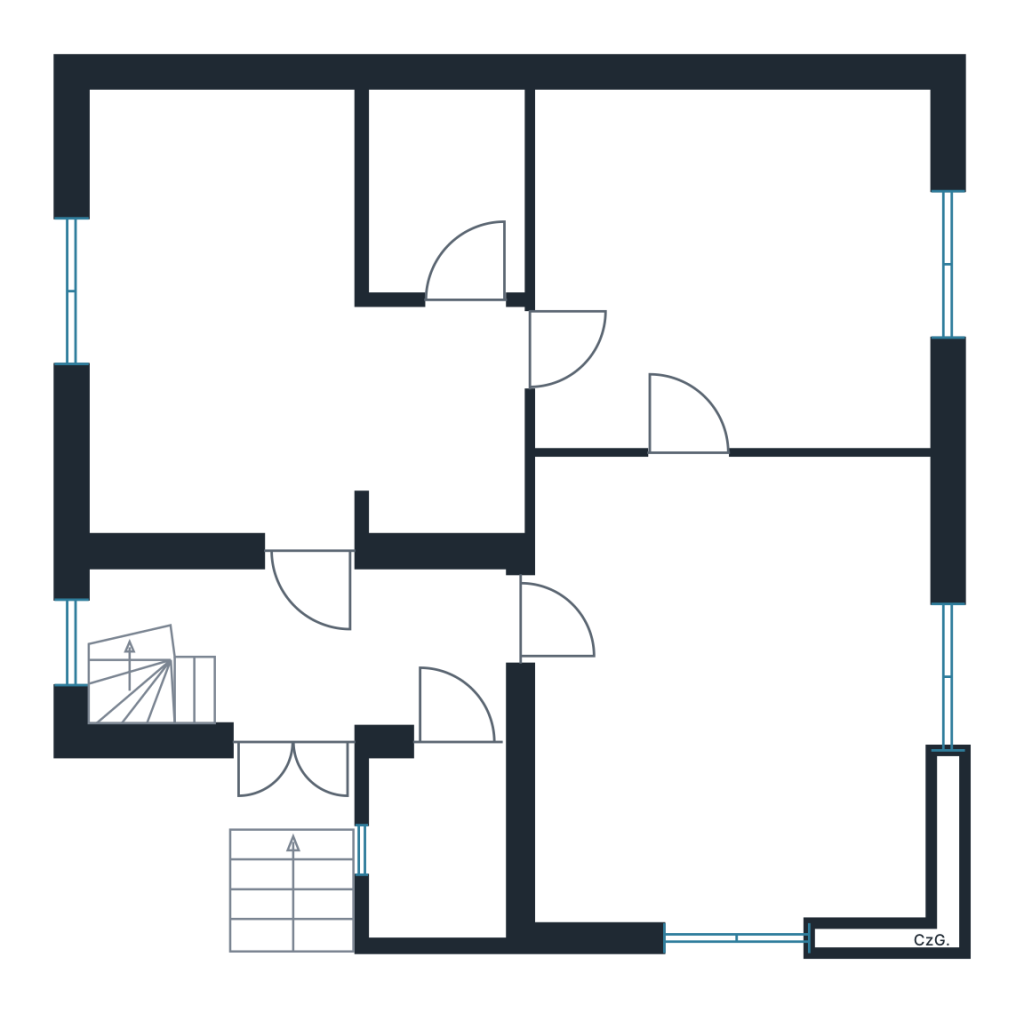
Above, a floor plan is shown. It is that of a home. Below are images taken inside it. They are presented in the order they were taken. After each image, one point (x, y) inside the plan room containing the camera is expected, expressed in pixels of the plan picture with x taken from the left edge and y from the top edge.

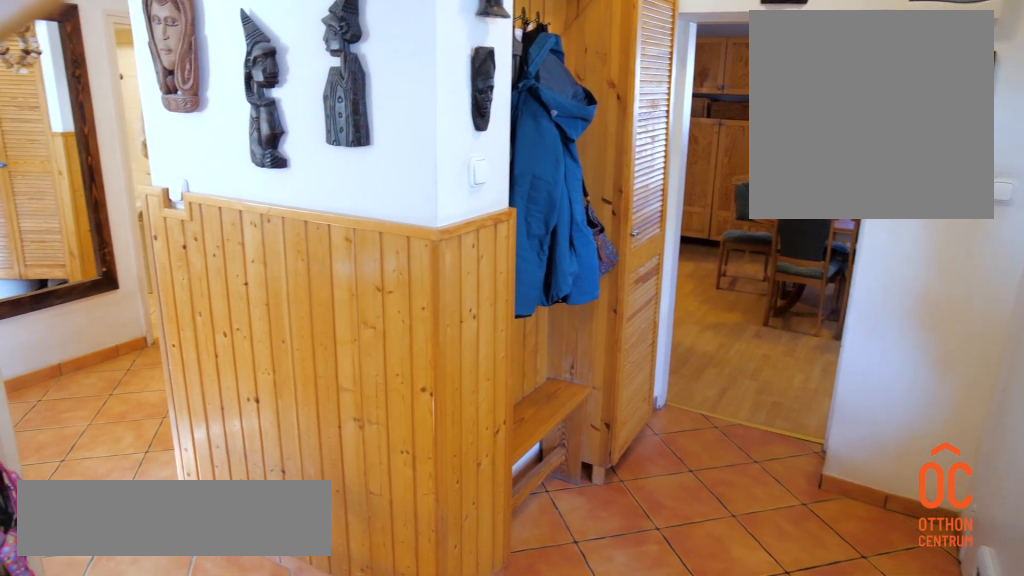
(297, 642)
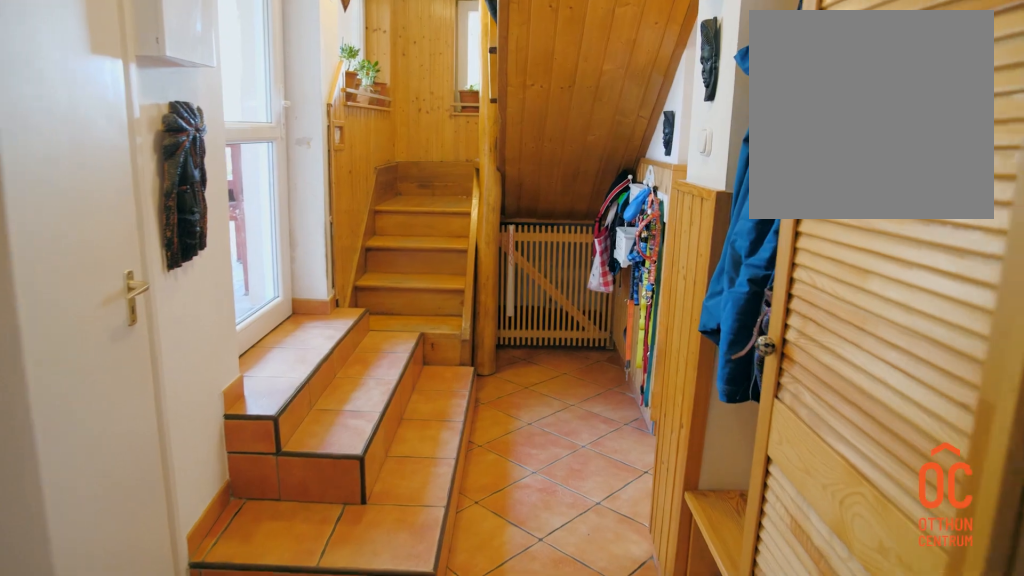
(298, 645)
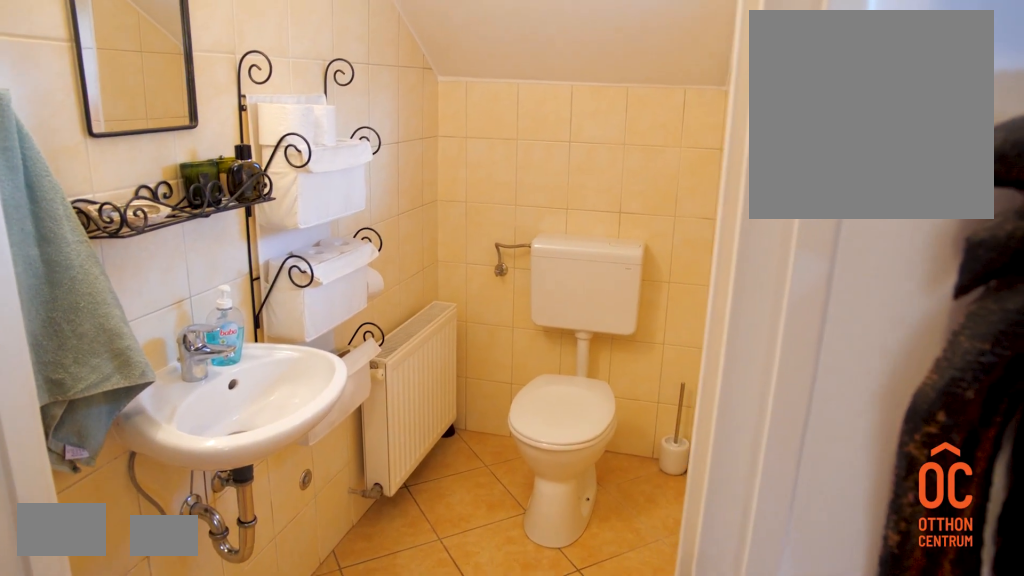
(442, 861)
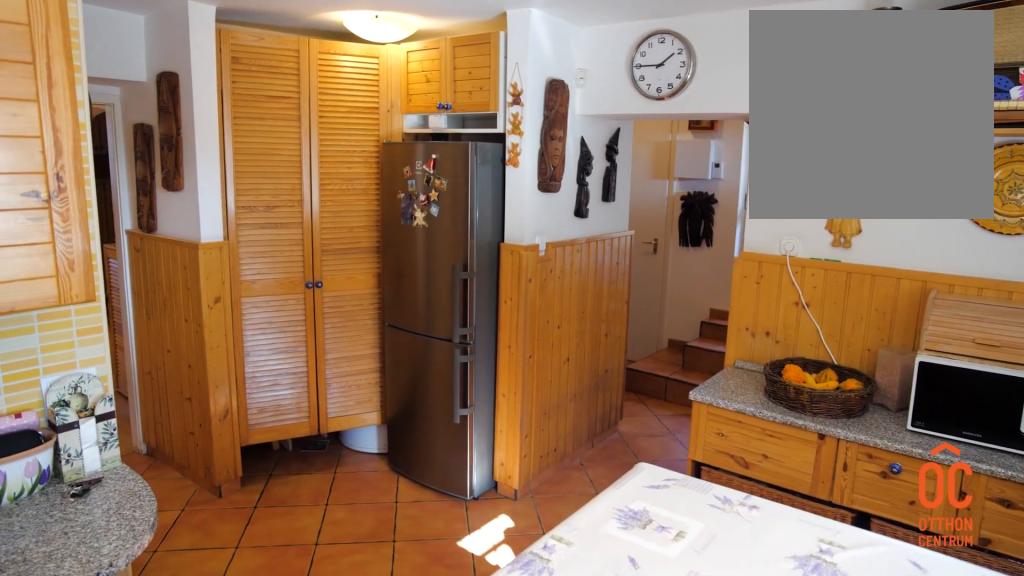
(220, 326)
